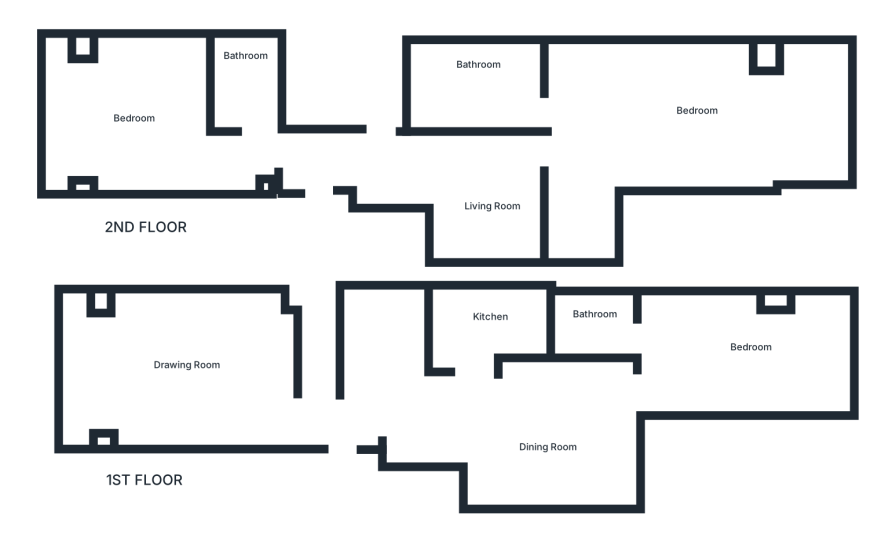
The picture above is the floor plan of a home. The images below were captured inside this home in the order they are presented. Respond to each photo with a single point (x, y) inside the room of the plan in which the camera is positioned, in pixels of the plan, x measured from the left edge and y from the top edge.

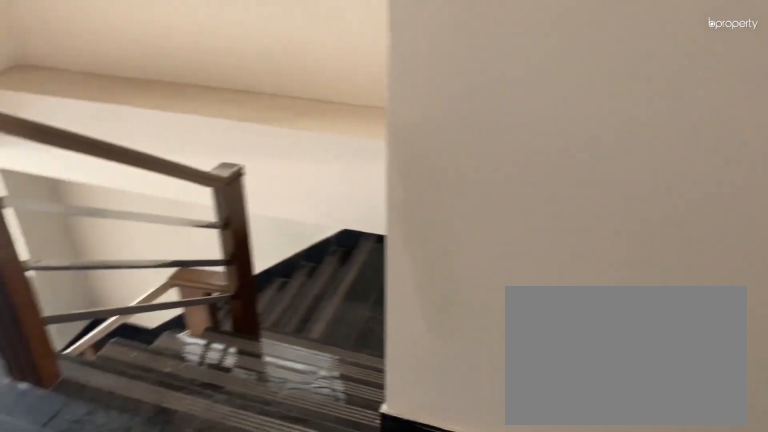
(435, 168)
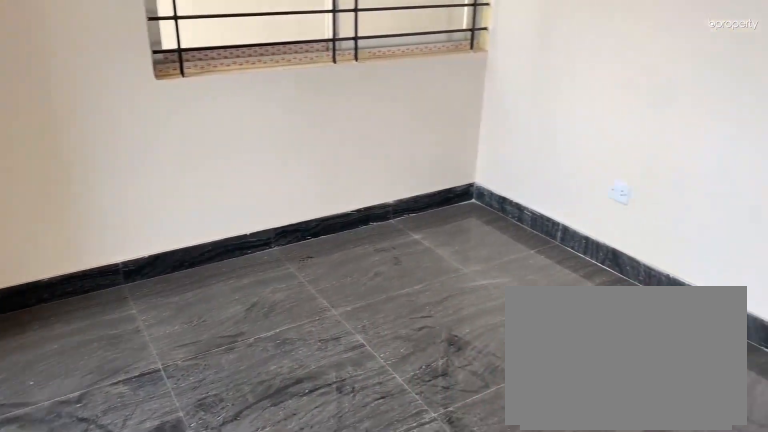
(137, 110)
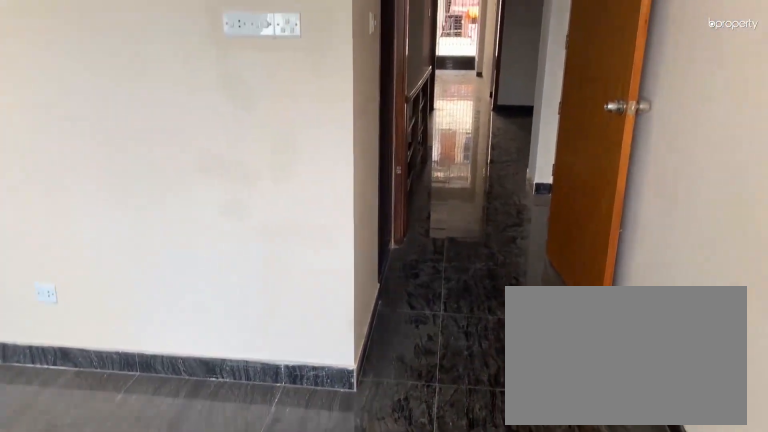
(137, 110)
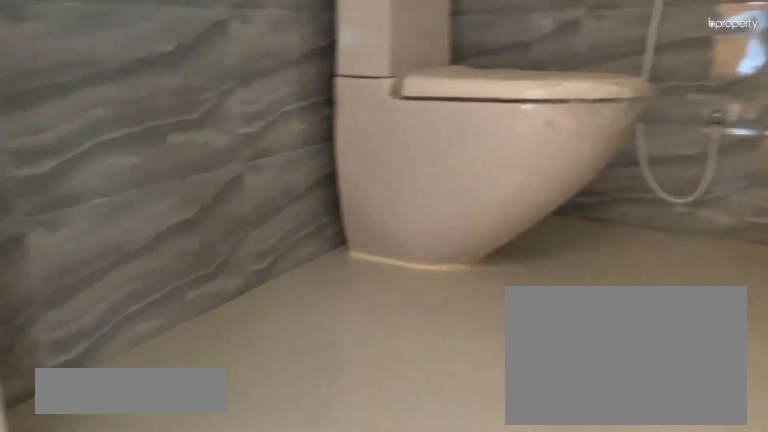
(252, 90)
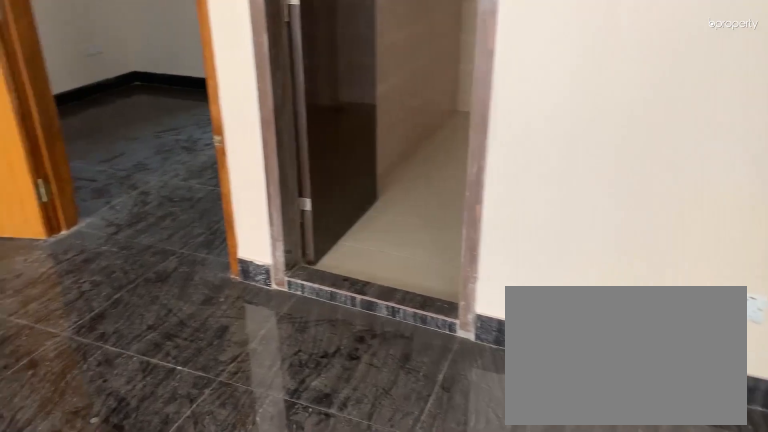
(690, 126)
